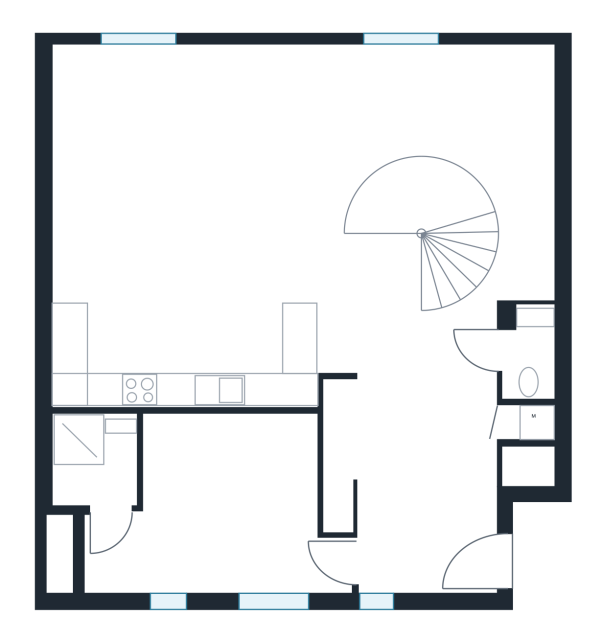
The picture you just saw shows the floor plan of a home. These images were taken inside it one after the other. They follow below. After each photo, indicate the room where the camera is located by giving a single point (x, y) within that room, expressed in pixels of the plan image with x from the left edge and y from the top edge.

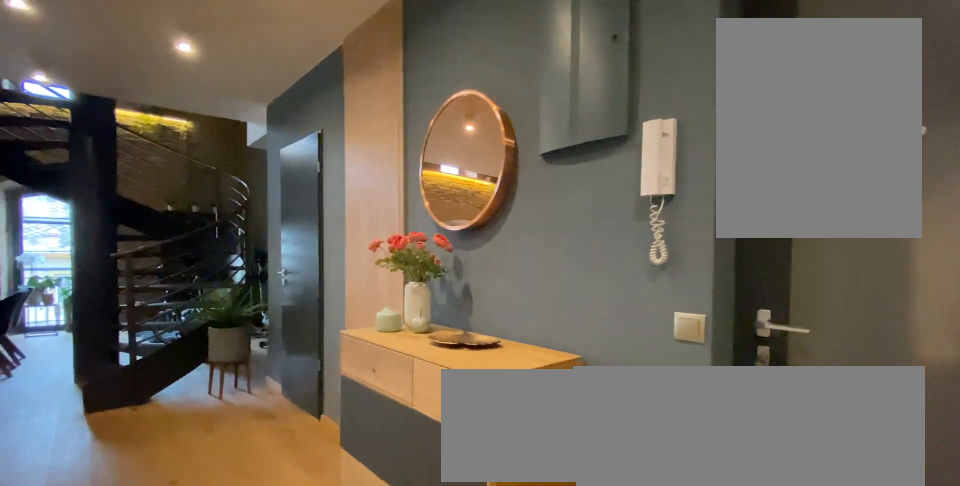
(431, 493)
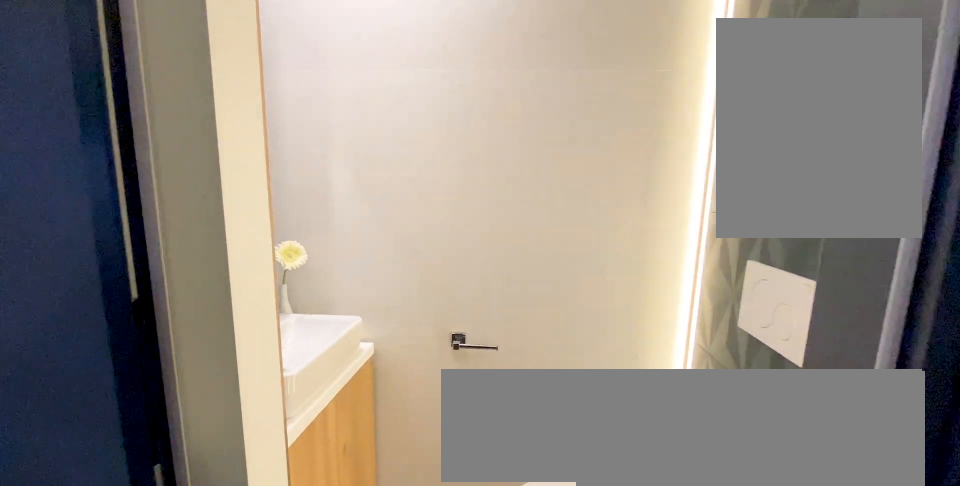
(528, 359)
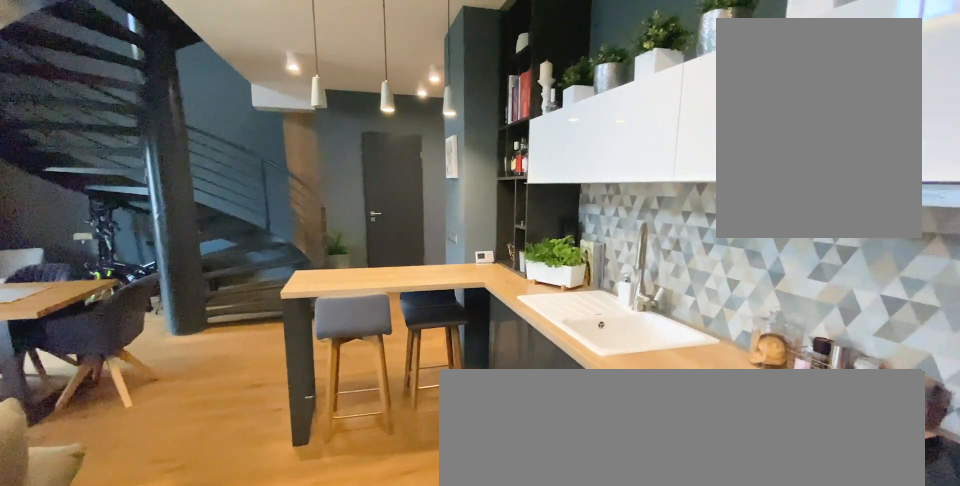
(223, 223)
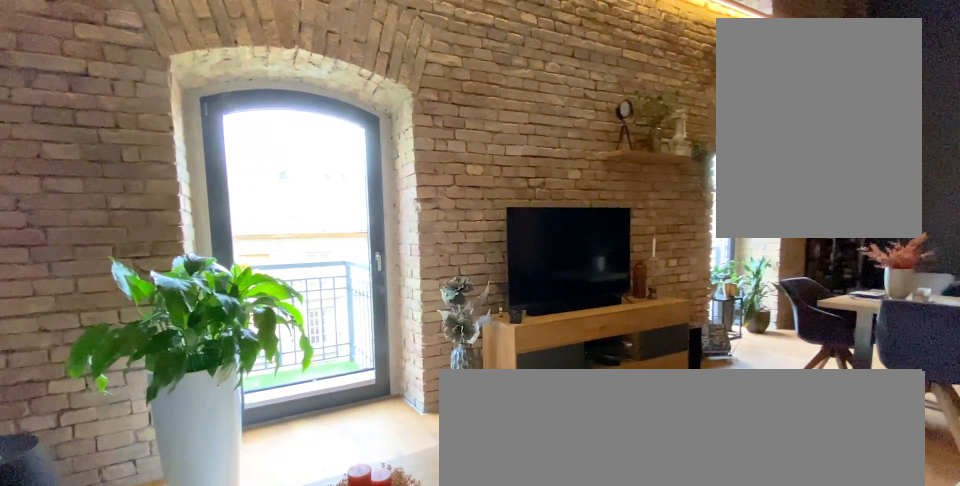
(222, 223)
